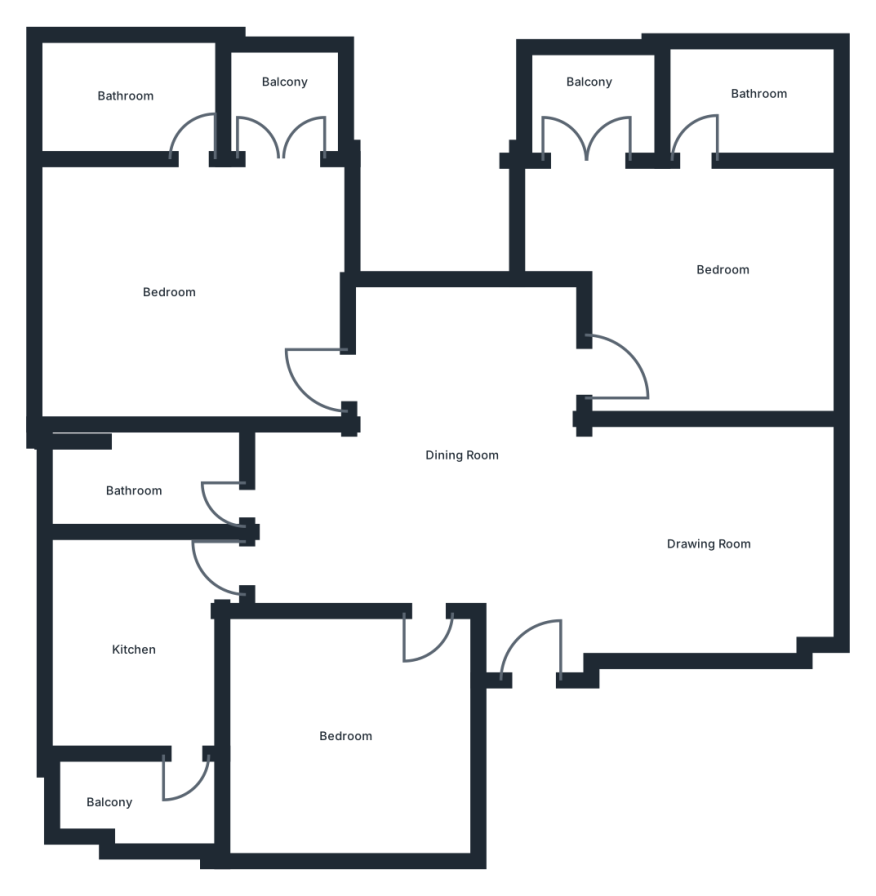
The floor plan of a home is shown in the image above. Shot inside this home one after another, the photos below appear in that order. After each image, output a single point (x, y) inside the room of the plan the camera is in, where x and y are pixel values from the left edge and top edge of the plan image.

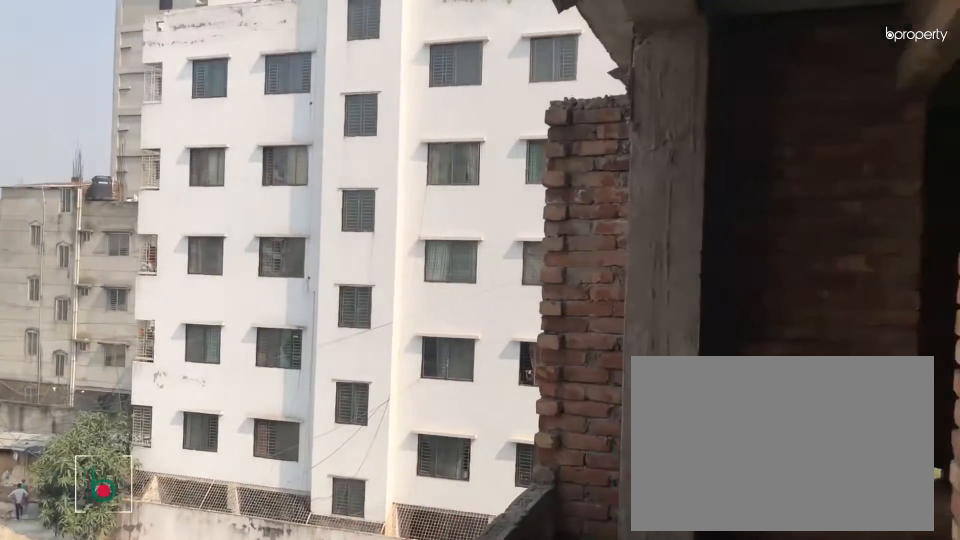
(281, 96)
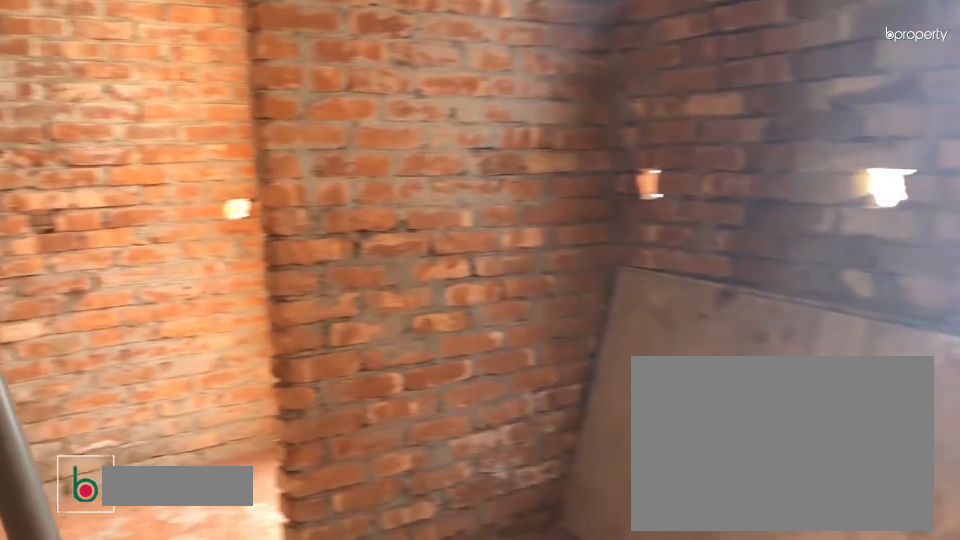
(134, 648)
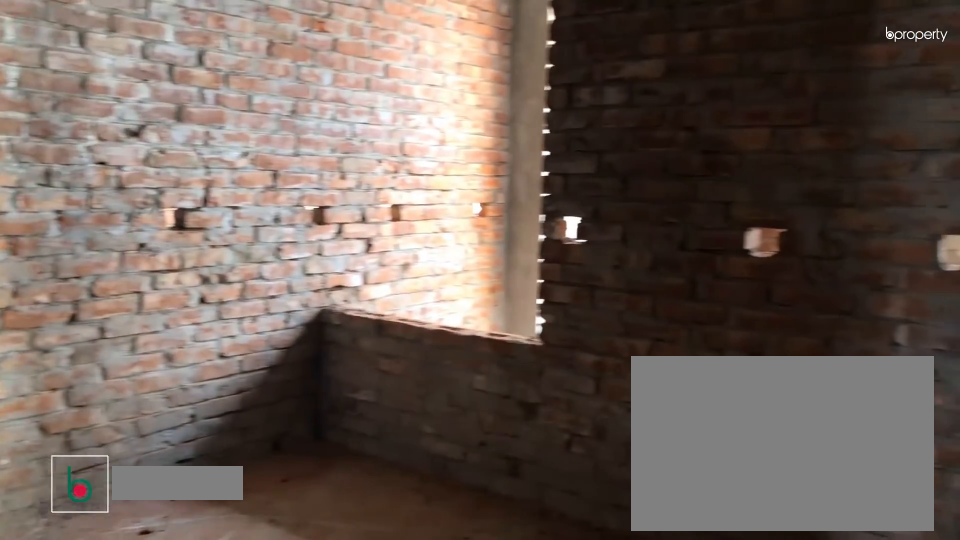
(343, 732)
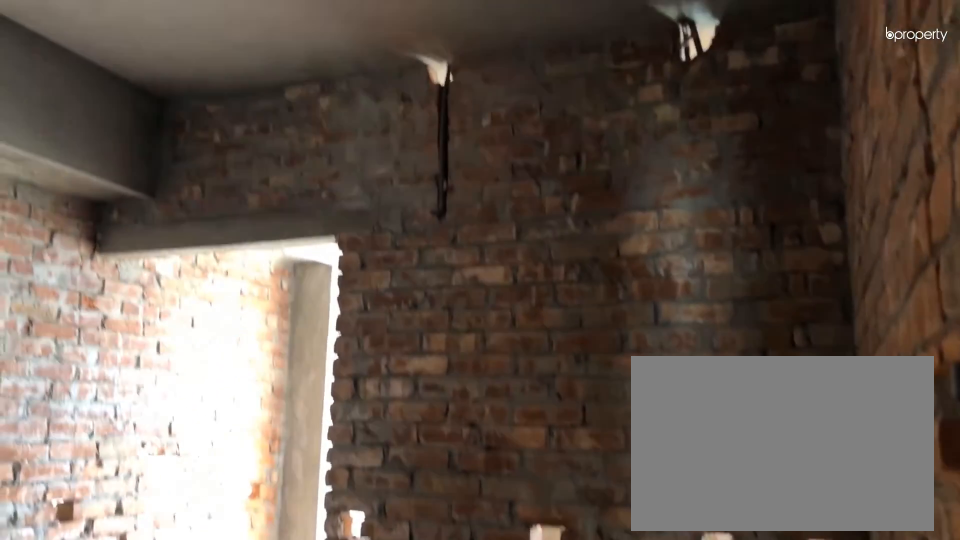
(343, 732)
